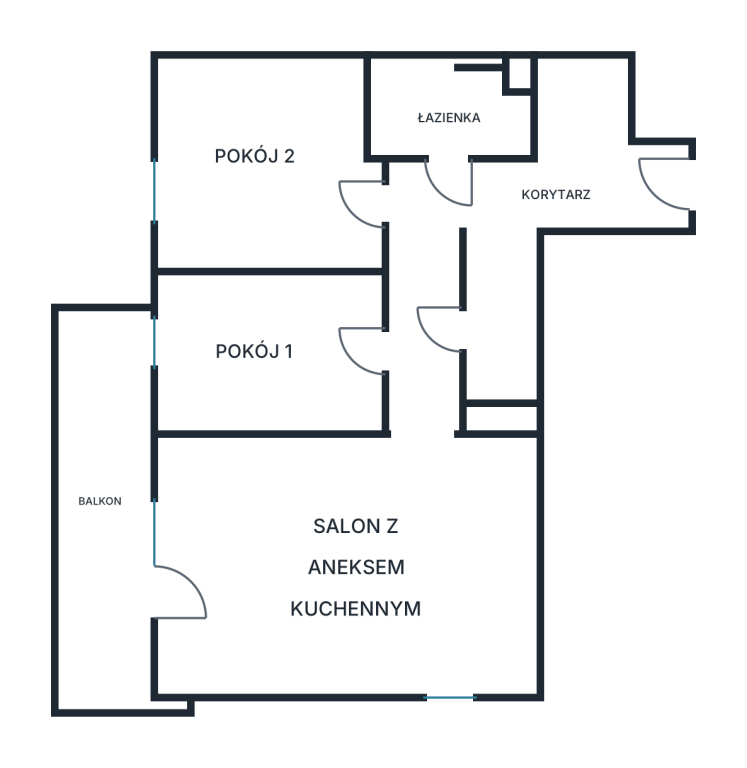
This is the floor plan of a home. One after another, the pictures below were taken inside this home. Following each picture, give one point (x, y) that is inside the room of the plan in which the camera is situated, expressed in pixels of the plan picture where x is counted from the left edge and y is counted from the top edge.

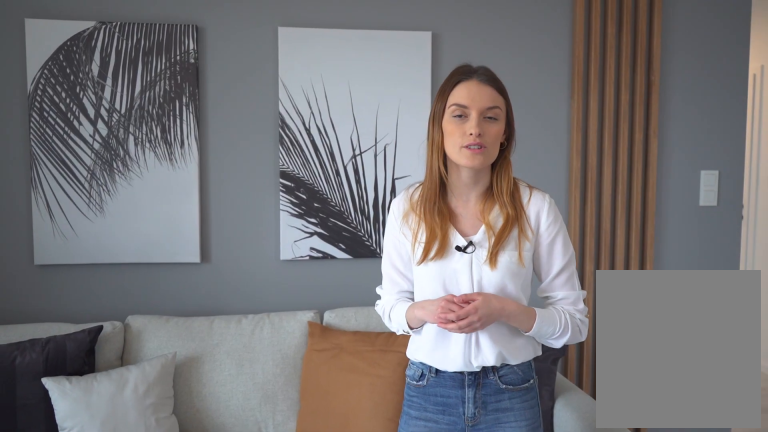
(348, 565)
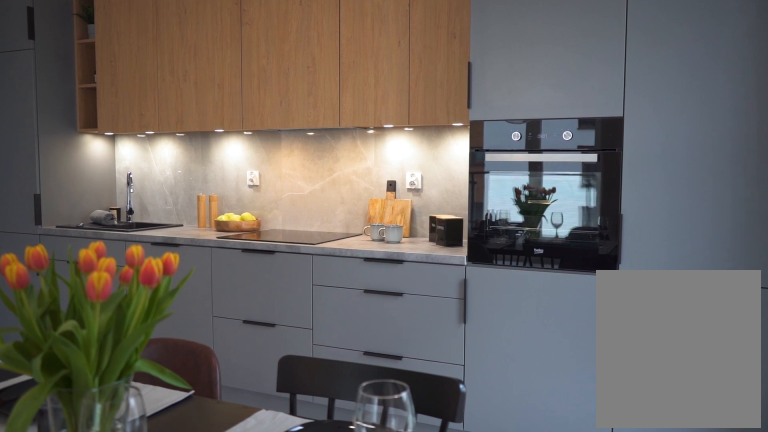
(344, 565)
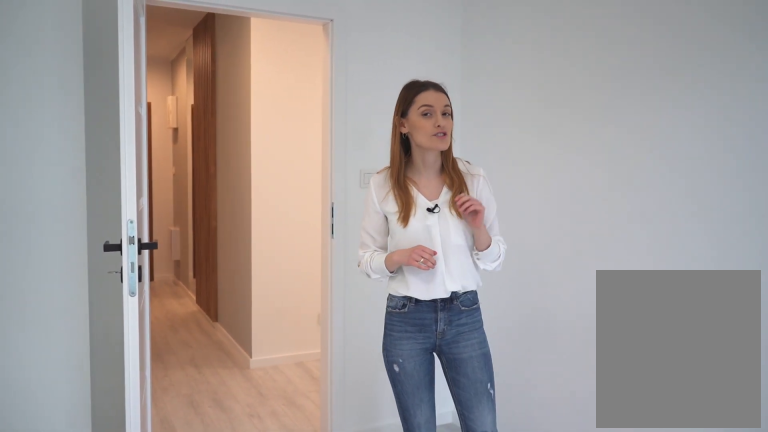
(262, 166)
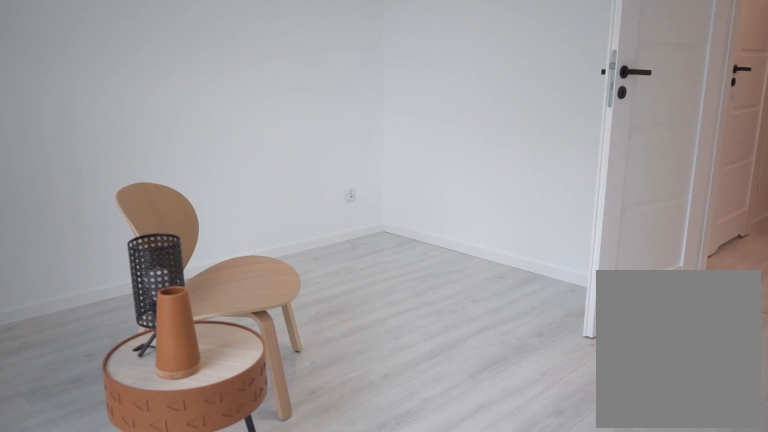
(262, 165)
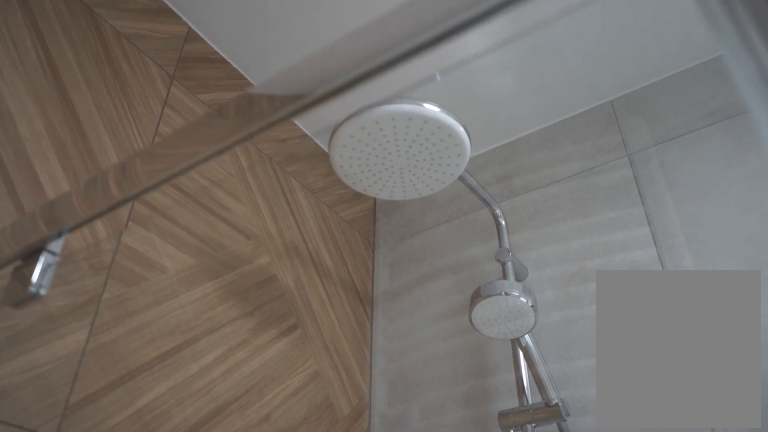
(446, 114)
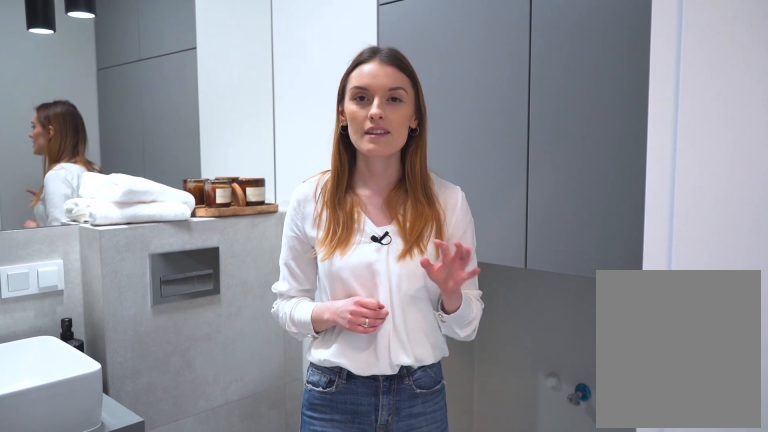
(446, 115)
